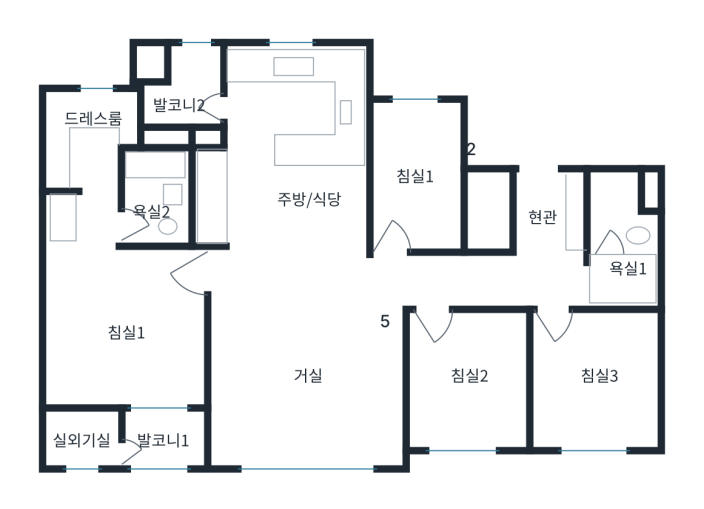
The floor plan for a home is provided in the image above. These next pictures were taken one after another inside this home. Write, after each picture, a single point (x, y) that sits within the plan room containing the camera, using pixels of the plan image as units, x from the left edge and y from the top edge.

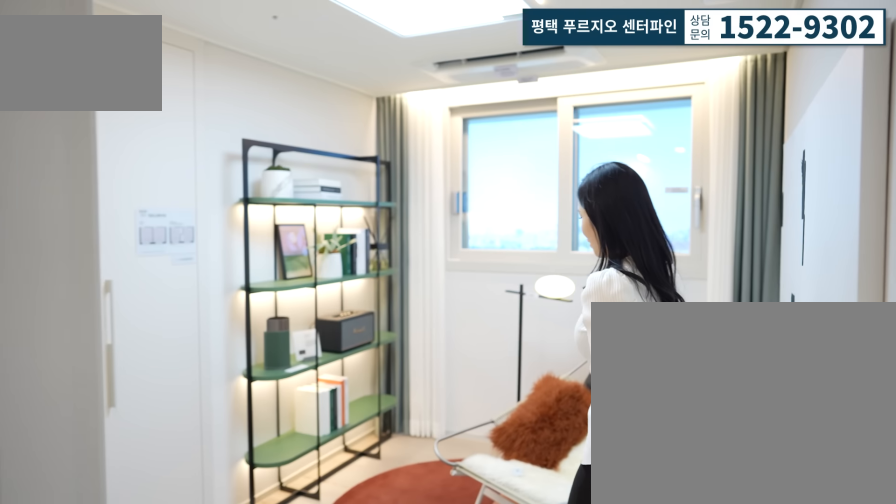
(472, 396)
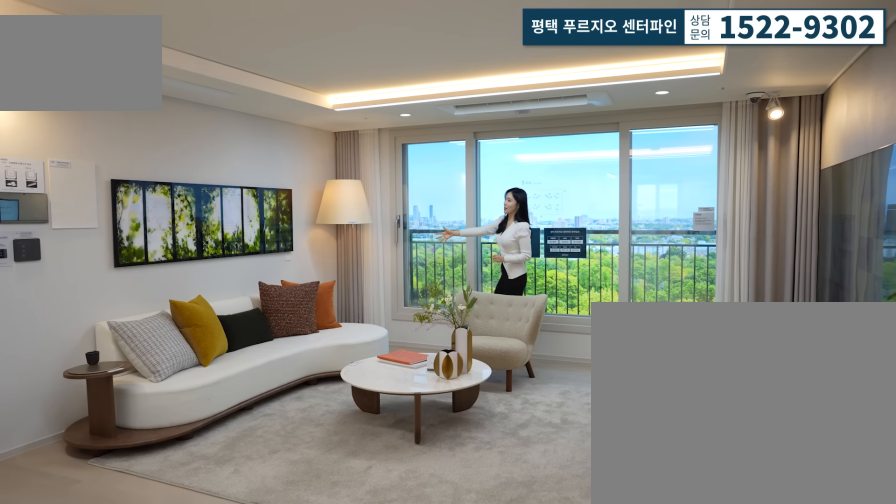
(301, 392)
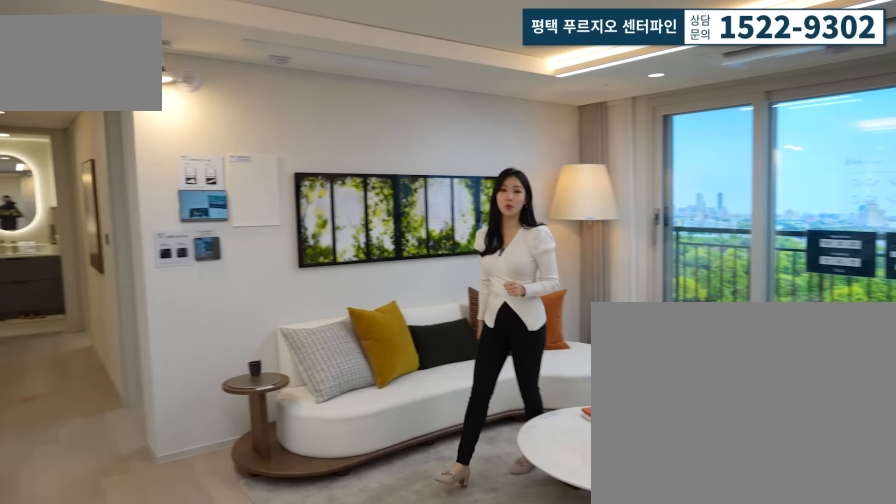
(302, 376)
